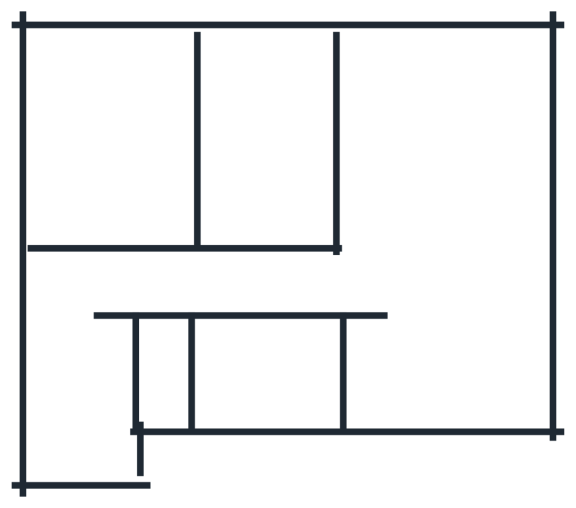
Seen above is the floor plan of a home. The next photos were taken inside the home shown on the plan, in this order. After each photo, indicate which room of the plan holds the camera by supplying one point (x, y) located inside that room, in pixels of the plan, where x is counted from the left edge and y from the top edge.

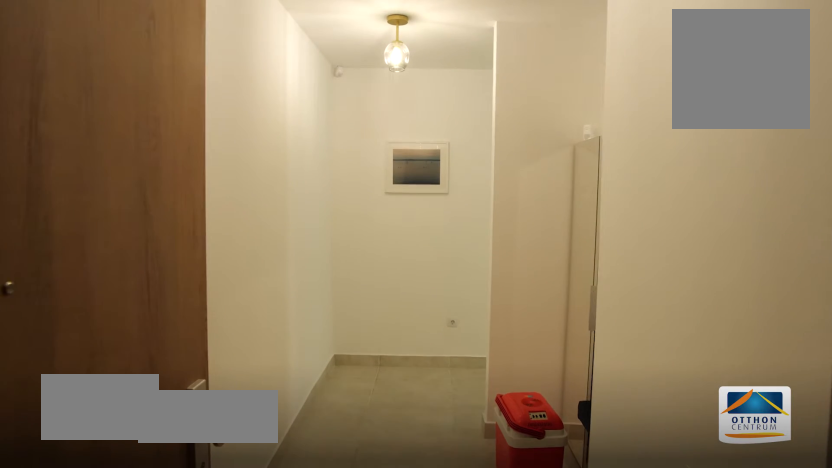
(83, 392)
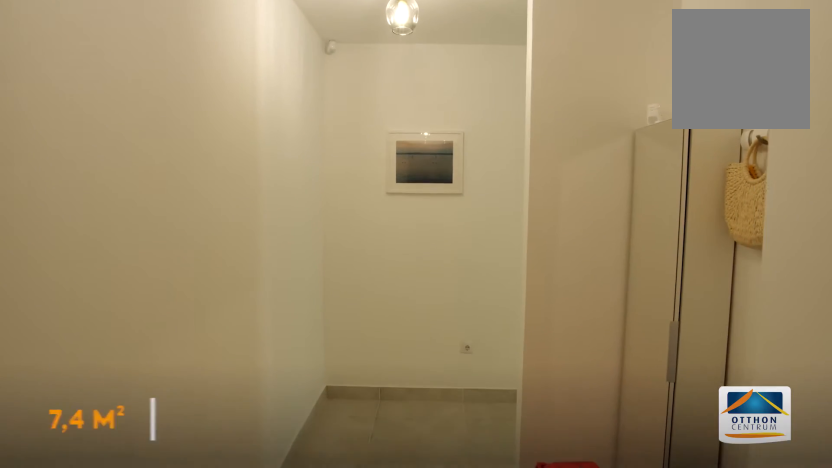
(83, 392)
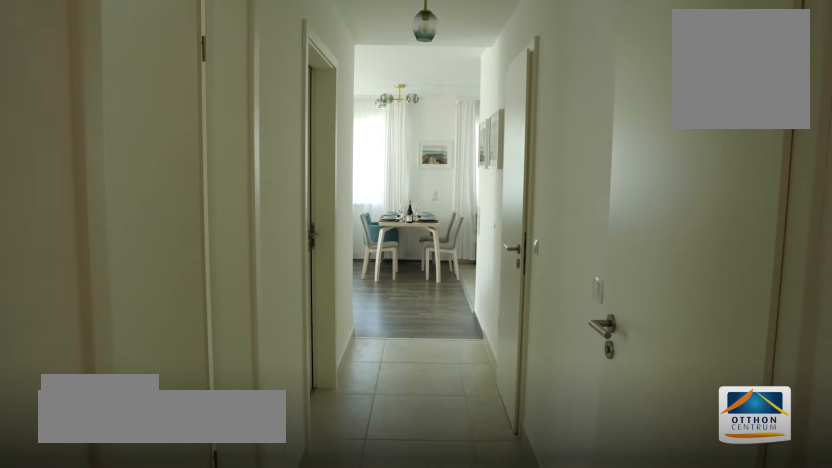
(216, 279)
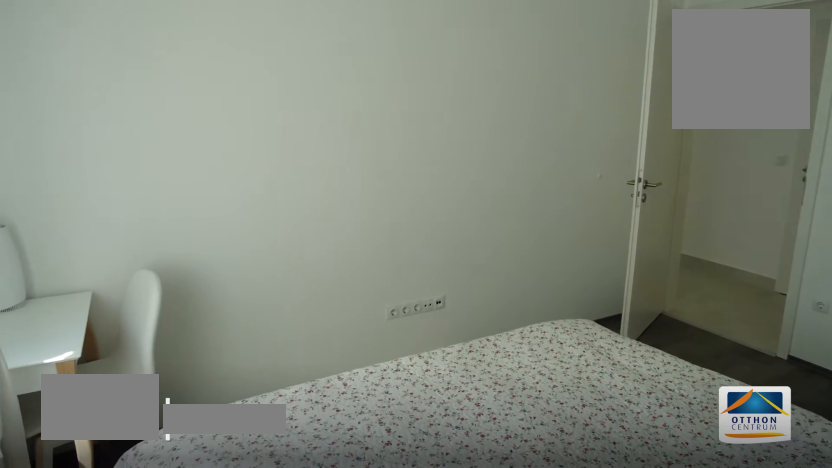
(112, 146)
